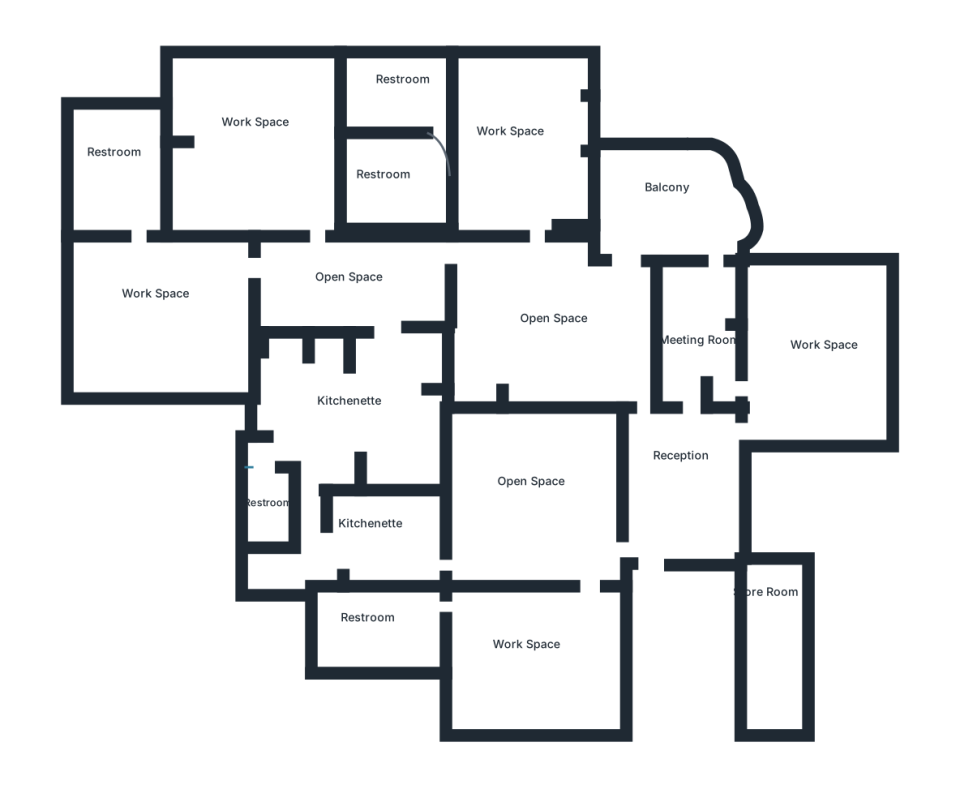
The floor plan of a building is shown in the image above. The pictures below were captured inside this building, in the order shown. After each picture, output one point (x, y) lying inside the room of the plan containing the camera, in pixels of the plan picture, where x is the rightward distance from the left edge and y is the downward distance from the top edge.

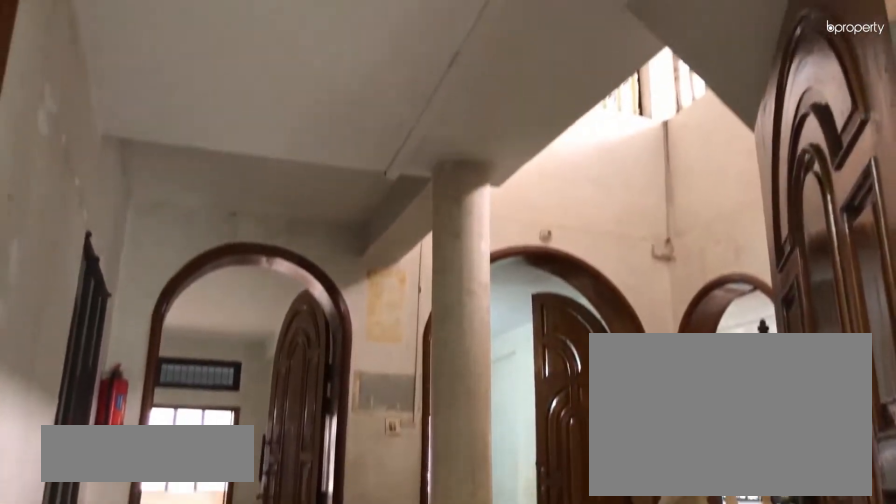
(688, 472)
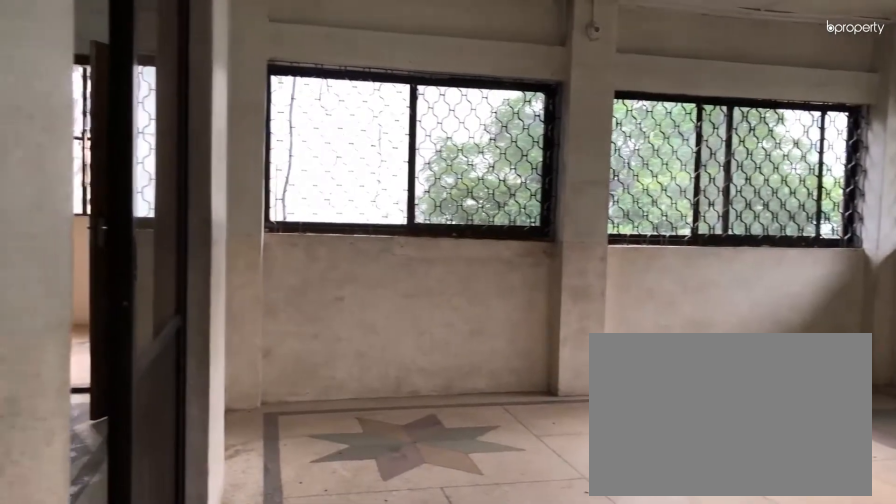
(829, 359)
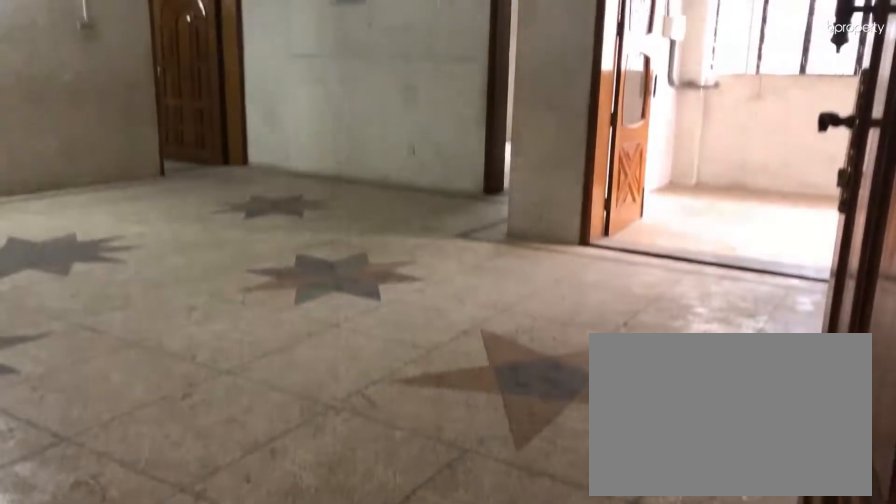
(554, 314)
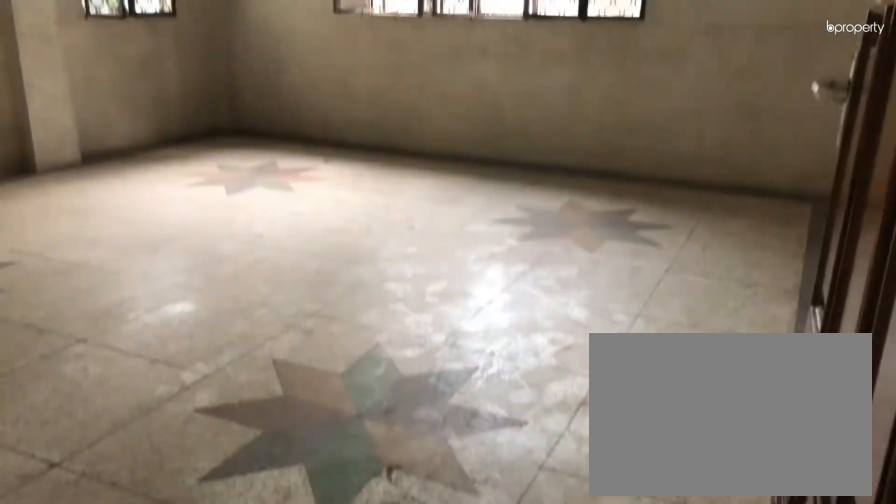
(257, 122)
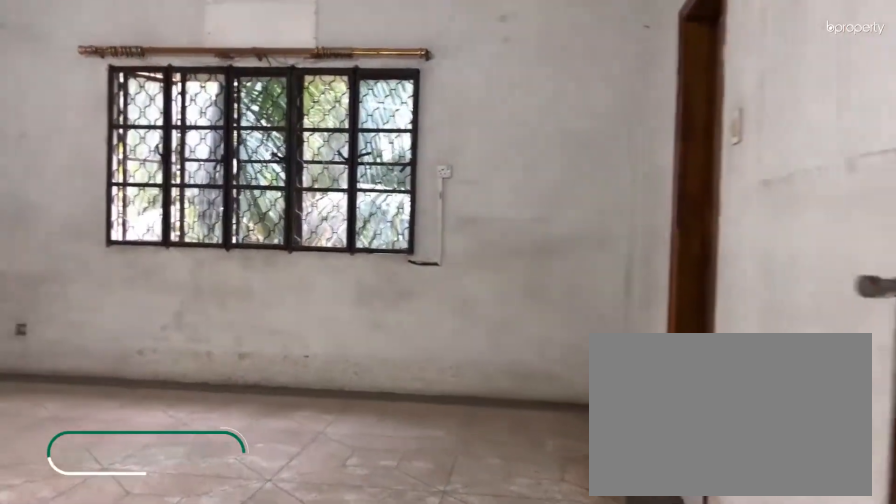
(146, 295)
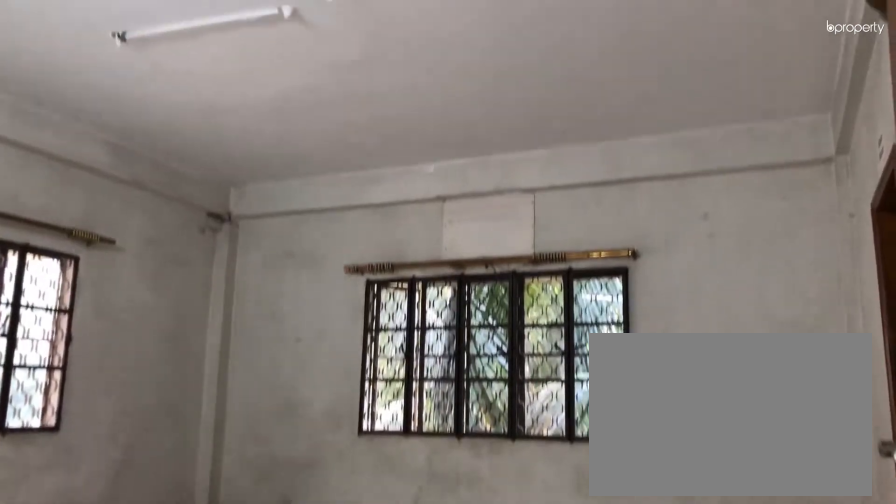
(146, 295)
